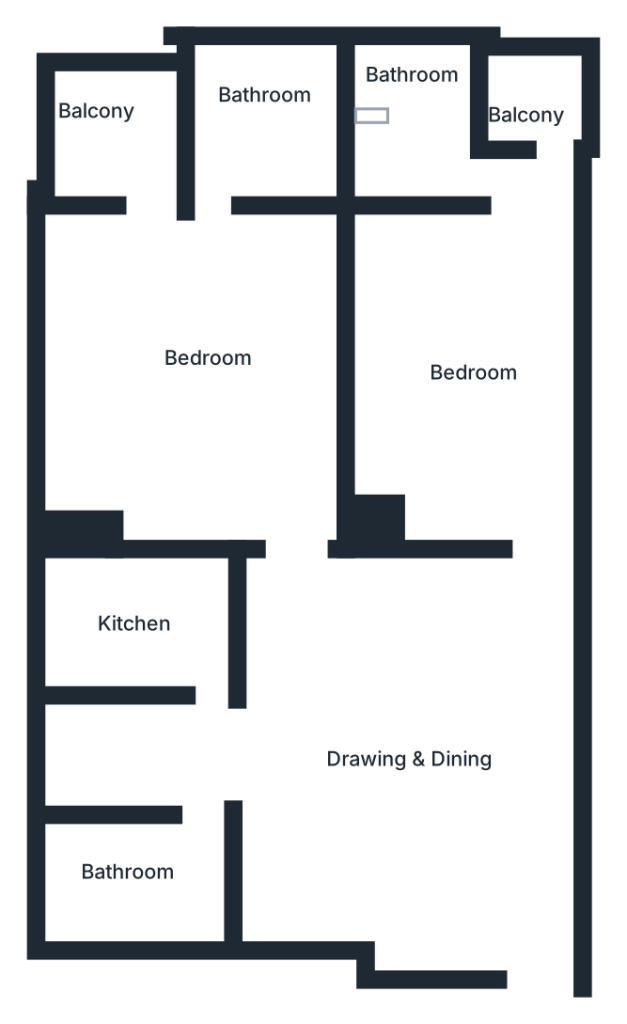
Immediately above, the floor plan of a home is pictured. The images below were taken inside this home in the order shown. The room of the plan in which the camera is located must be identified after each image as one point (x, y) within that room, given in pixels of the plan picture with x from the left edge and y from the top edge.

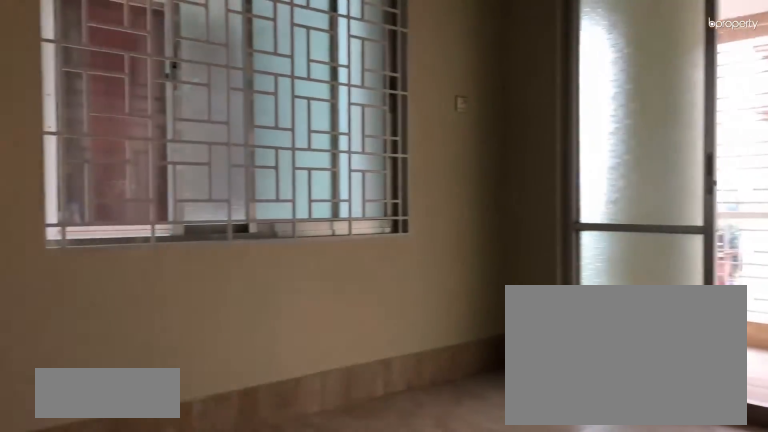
(185, 340)
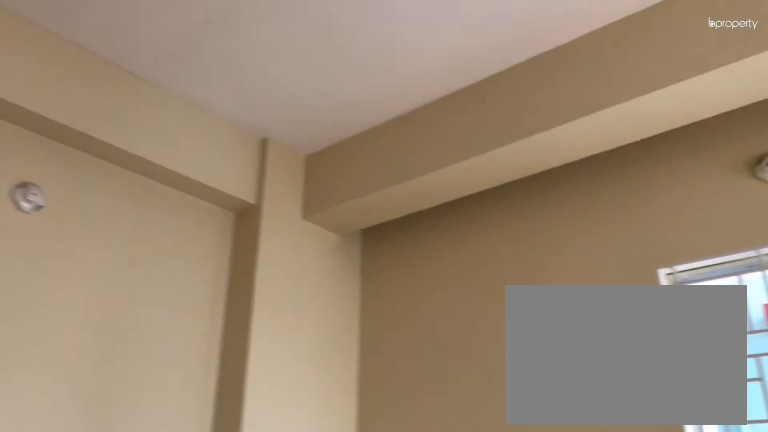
(185, 340)
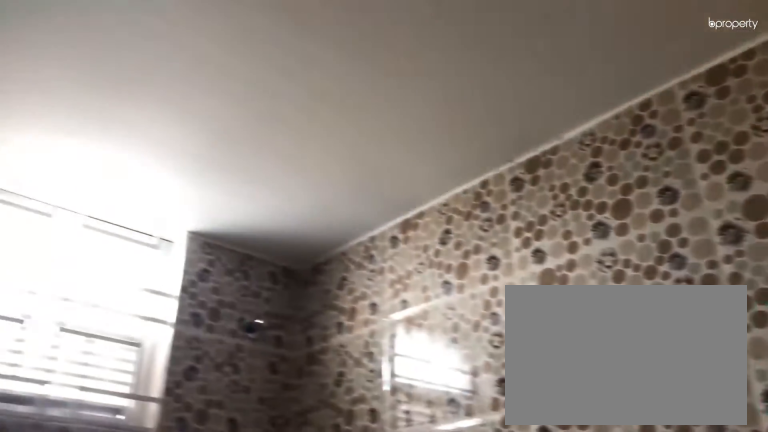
(213, 132)
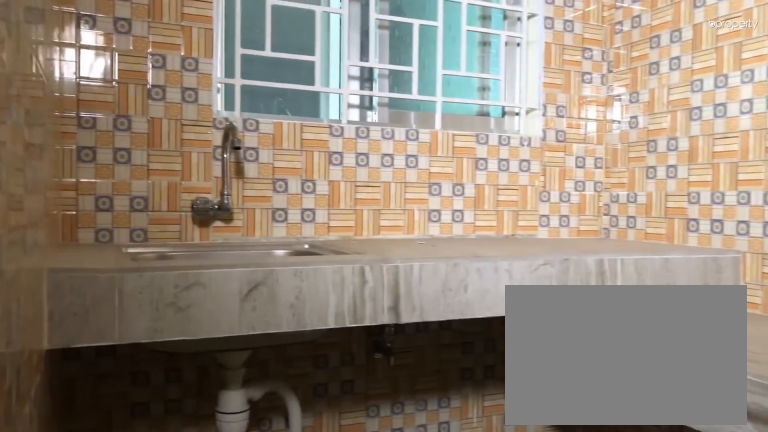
(160, 627)
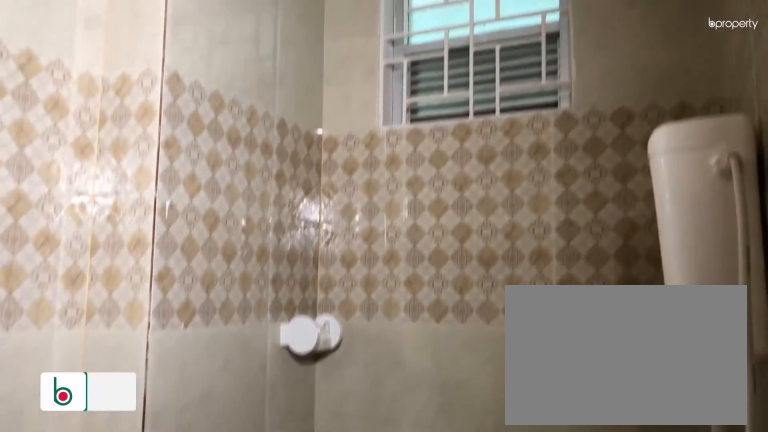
(140, 866)
